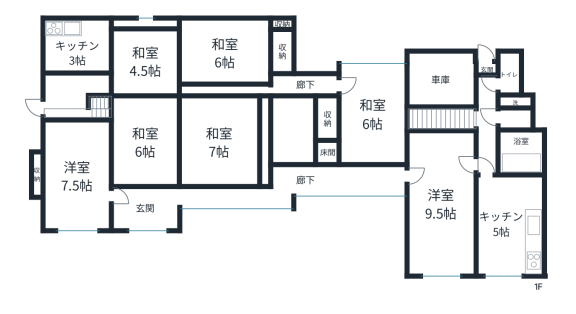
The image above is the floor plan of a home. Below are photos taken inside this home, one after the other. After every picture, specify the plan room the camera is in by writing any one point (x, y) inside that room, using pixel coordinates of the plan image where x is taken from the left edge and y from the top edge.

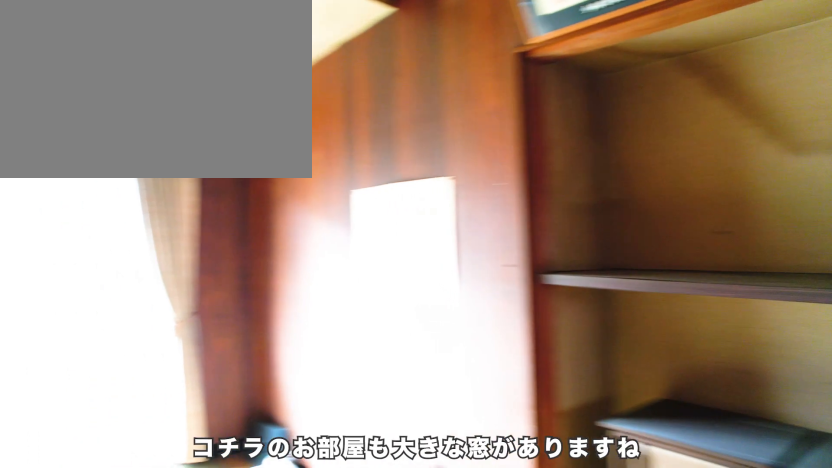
(75, 176)
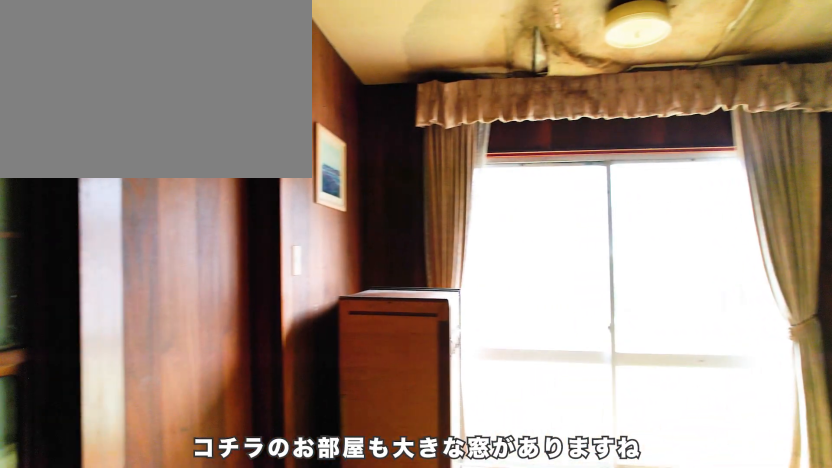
(75, 176)
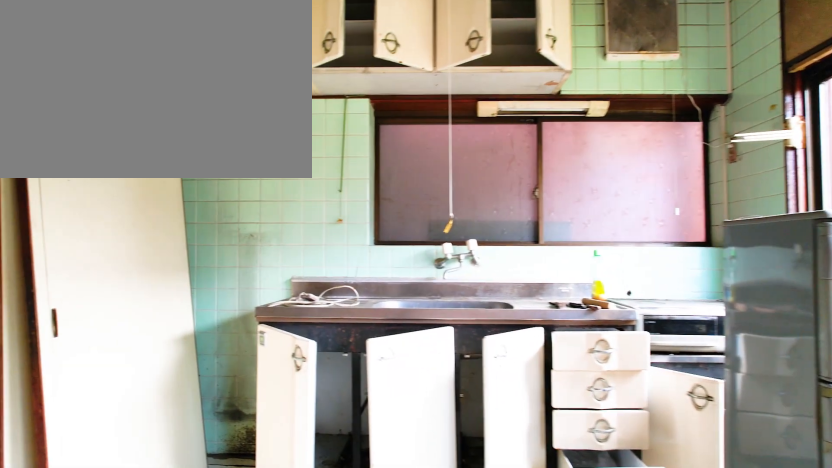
(508, 223)
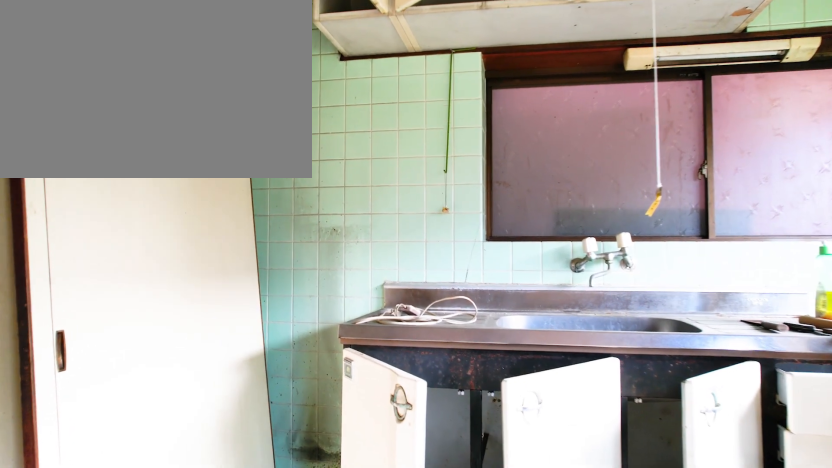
(508, 223)
